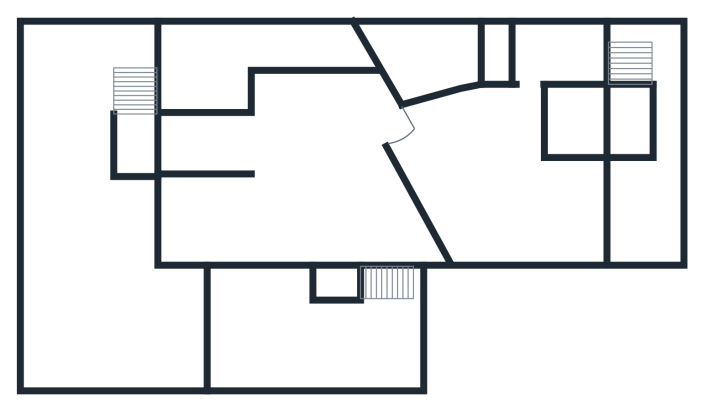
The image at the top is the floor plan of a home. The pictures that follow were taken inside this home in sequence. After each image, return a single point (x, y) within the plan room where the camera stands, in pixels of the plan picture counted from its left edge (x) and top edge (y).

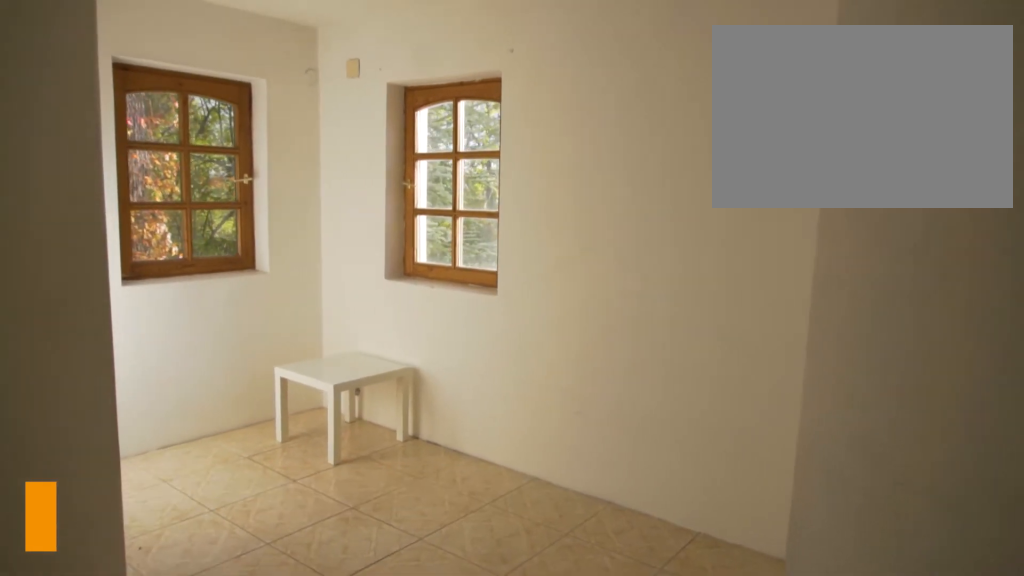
(480, 190)
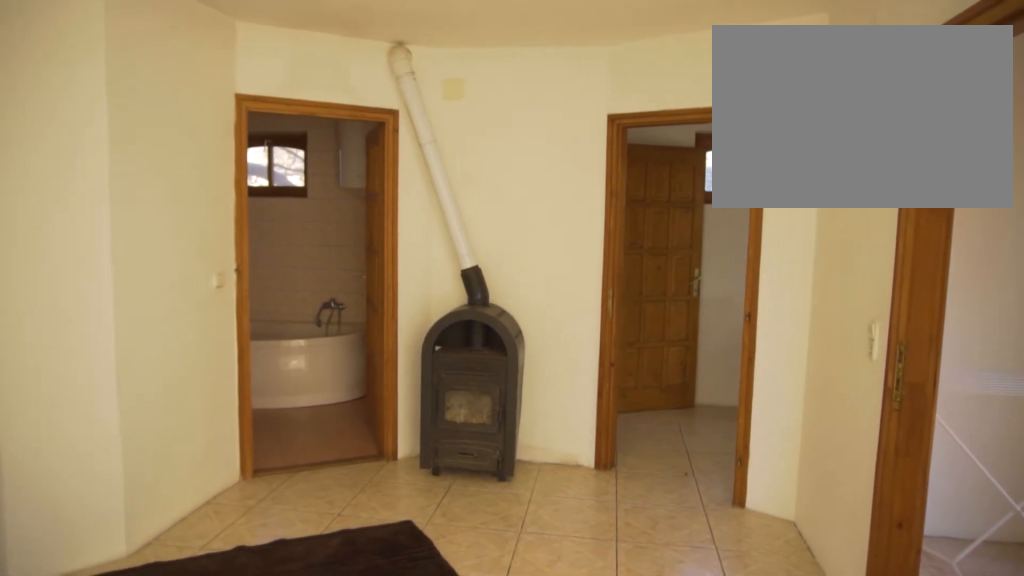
(480, 190)
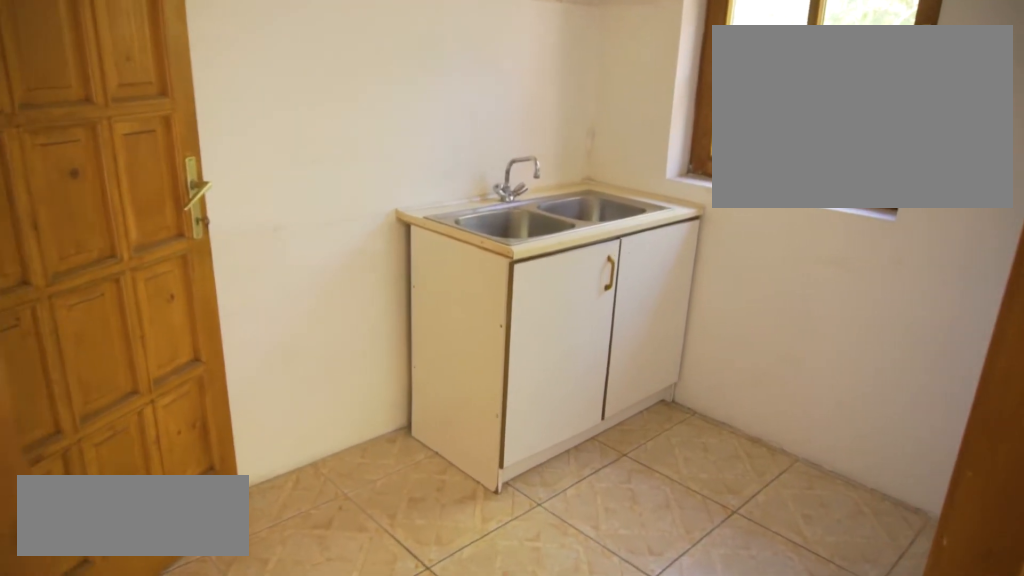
(557, 51)
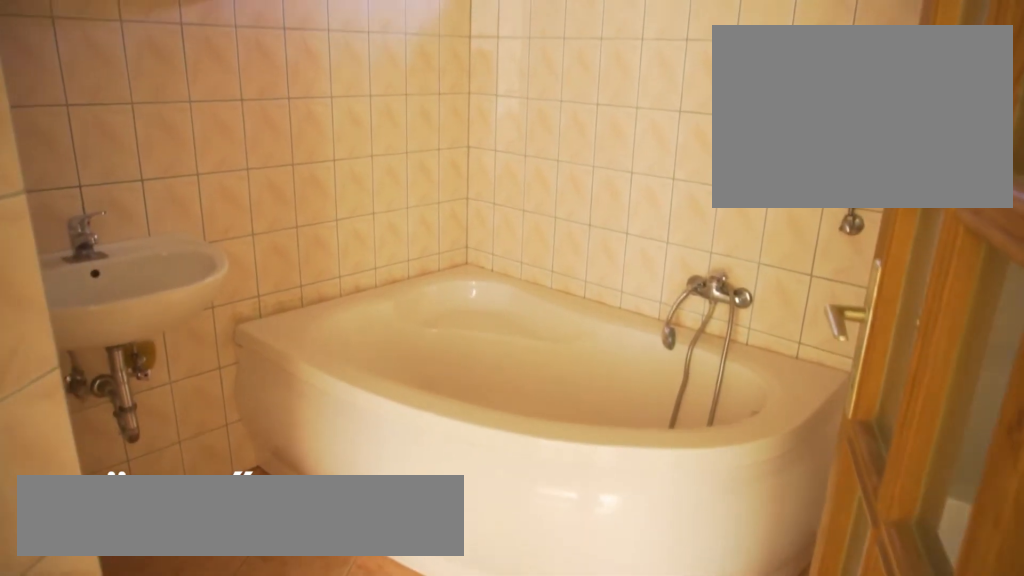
(429, 57)
